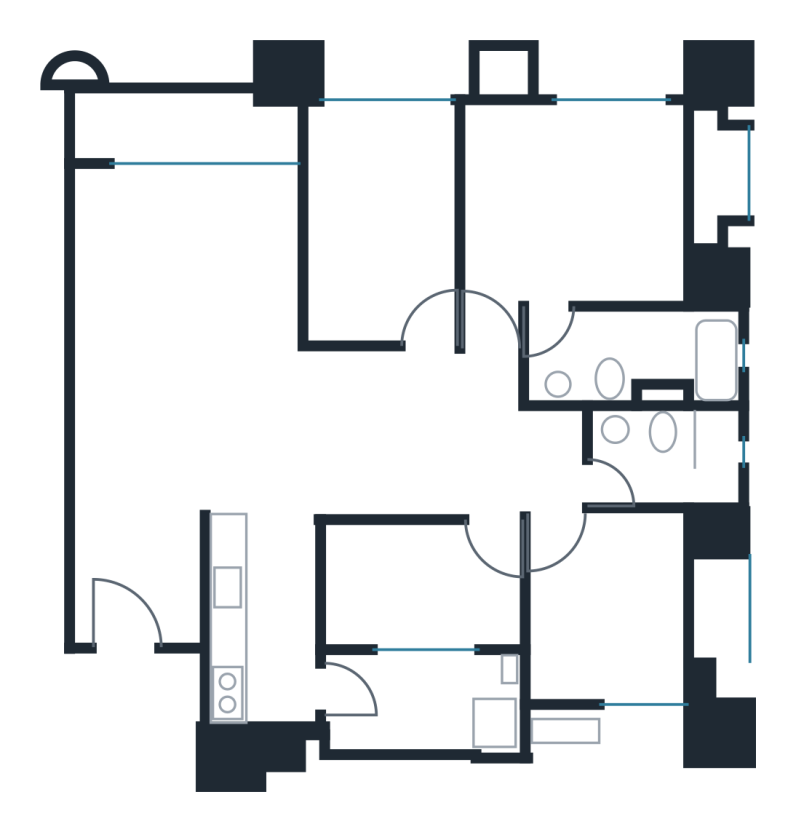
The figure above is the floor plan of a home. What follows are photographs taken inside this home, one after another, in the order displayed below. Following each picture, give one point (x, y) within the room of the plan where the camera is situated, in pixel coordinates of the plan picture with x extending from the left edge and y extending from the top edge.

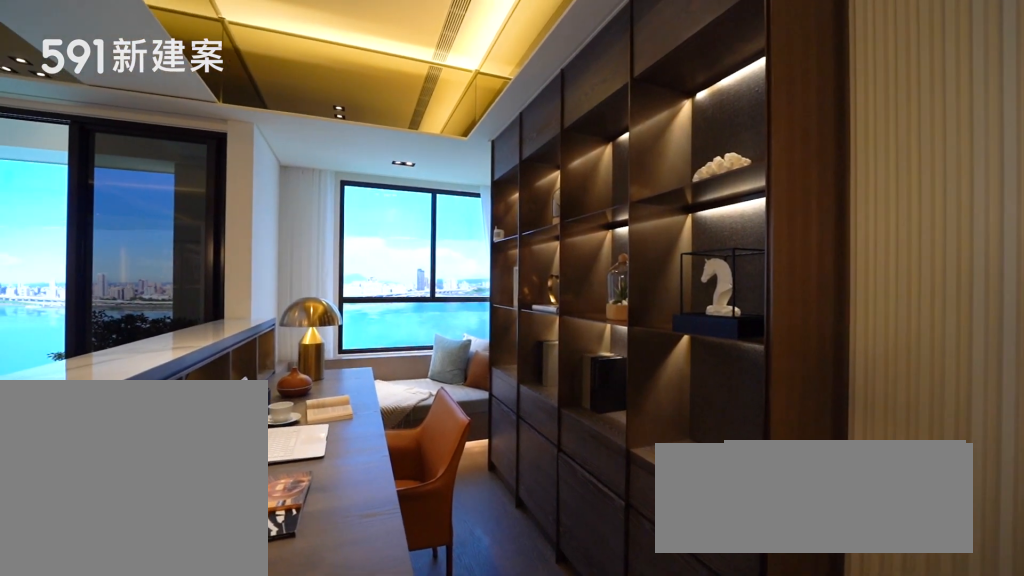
(381, 215)
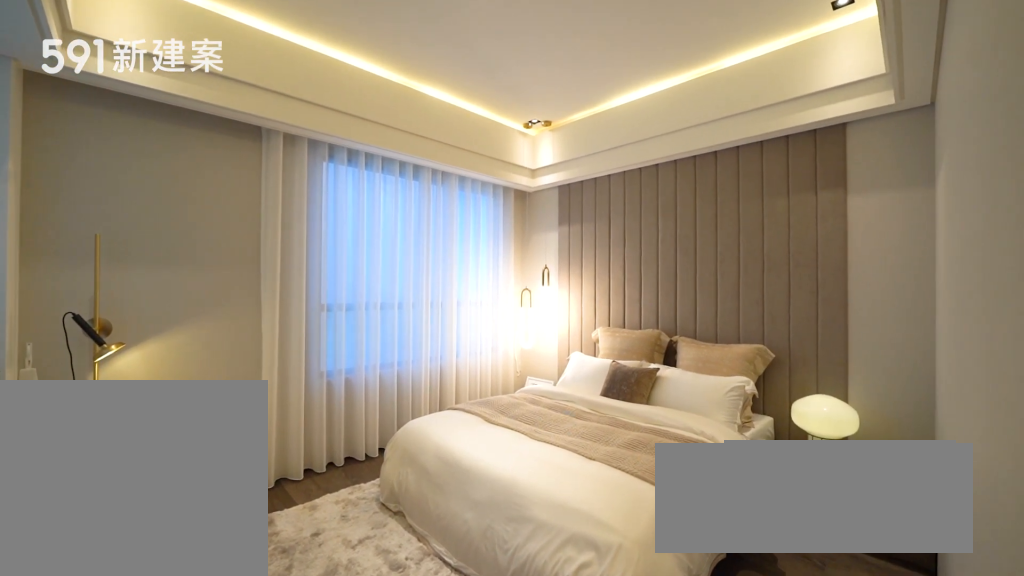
(579, 206)
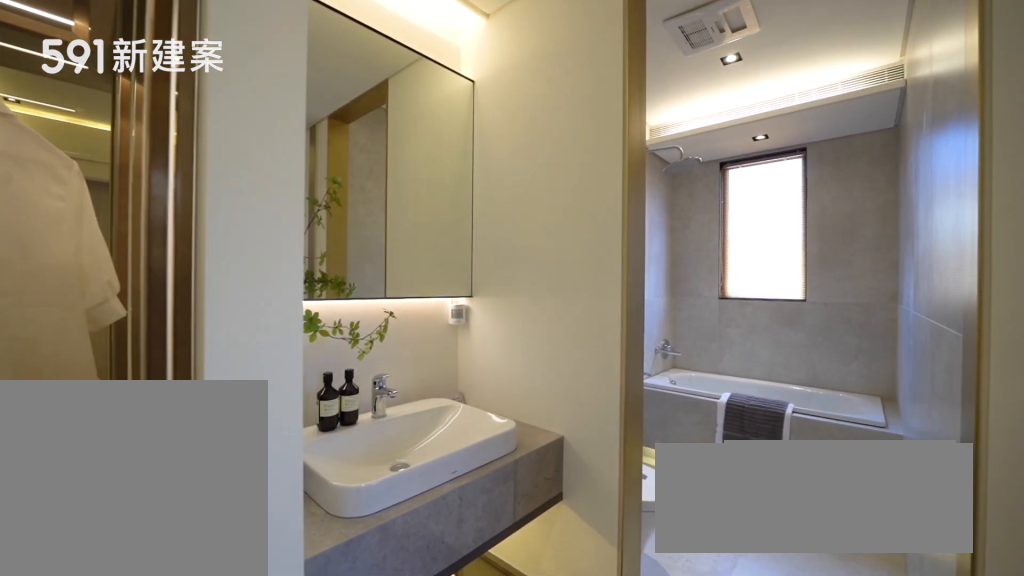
(674, 455)
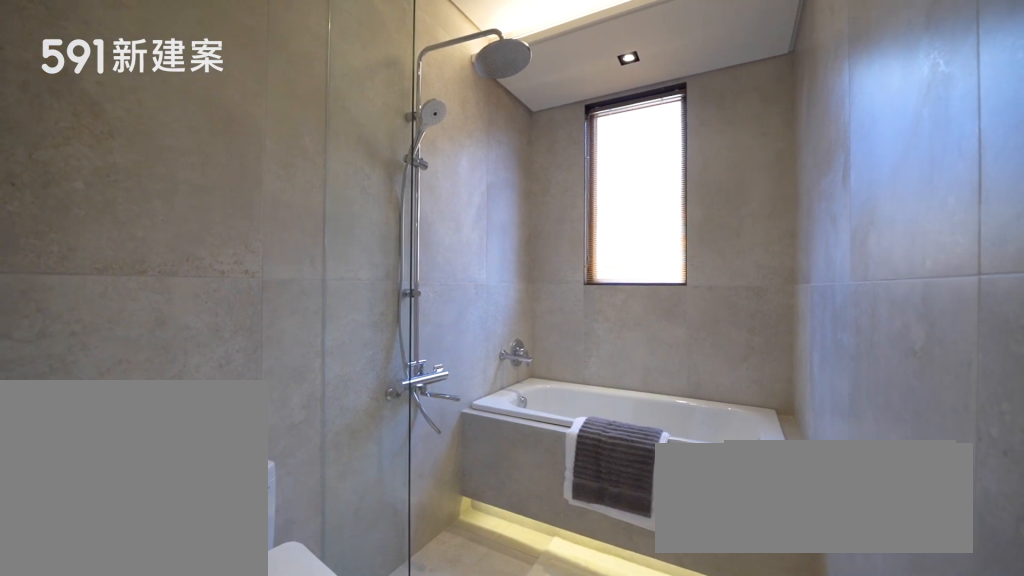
(674, 455)
